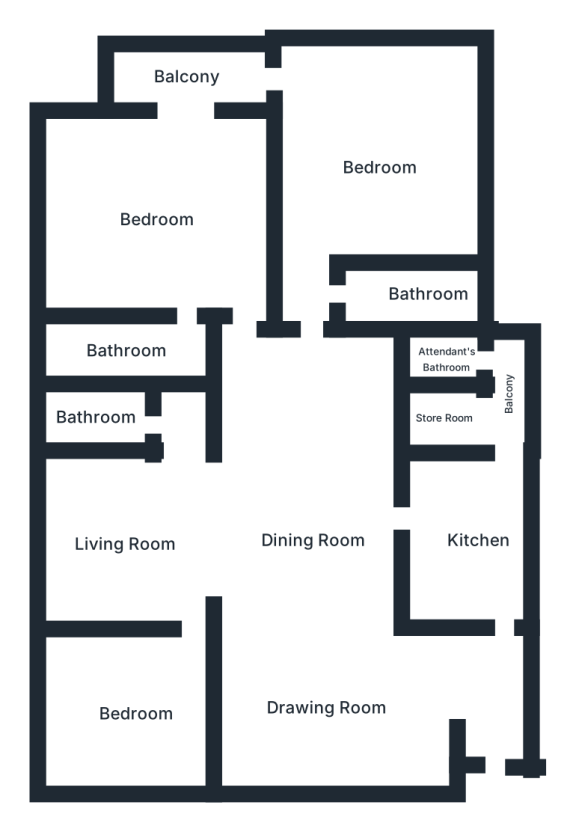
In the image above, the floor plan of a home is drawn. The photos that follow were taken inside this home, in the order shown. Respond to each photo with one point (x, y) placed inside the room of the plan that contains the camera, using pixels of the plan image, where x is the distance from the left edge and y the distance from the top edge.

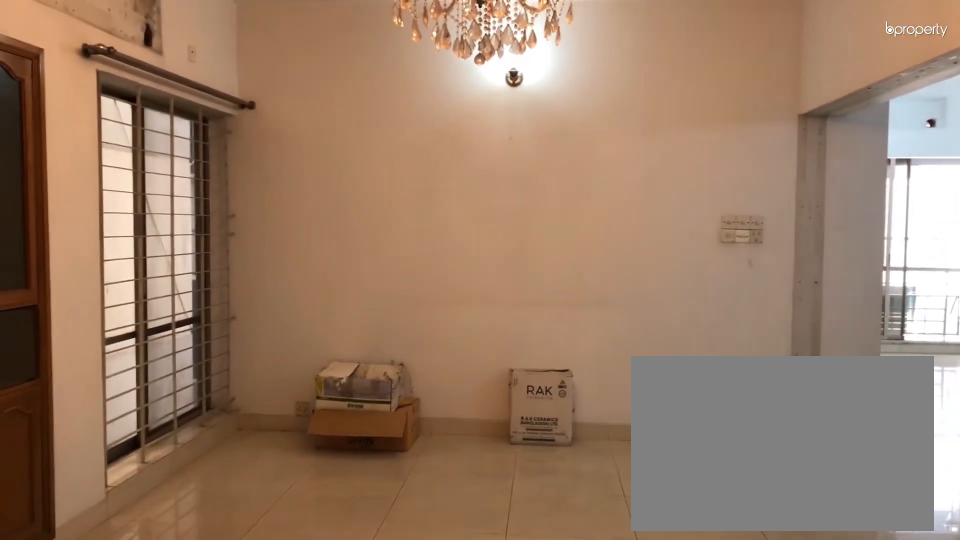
(327, 703)
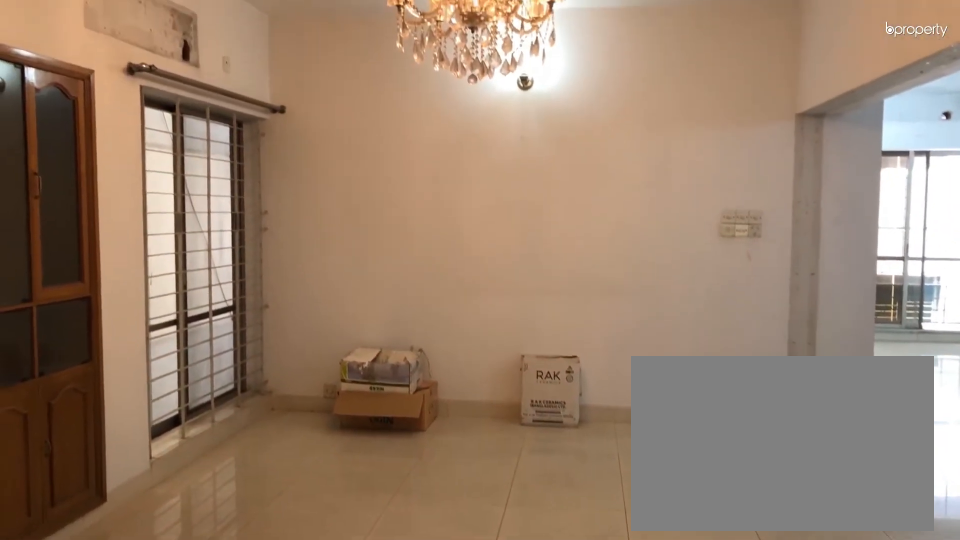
(327, 703)
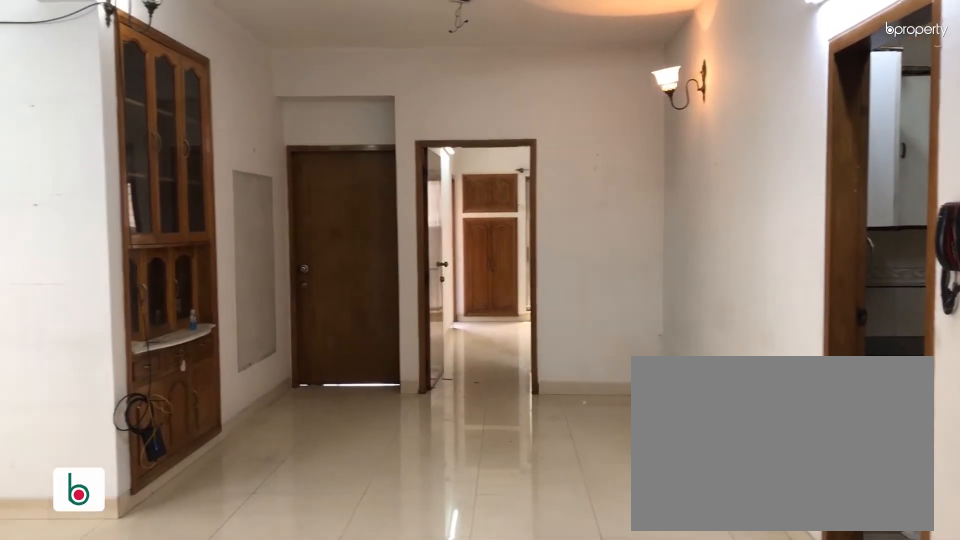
(318, 537)
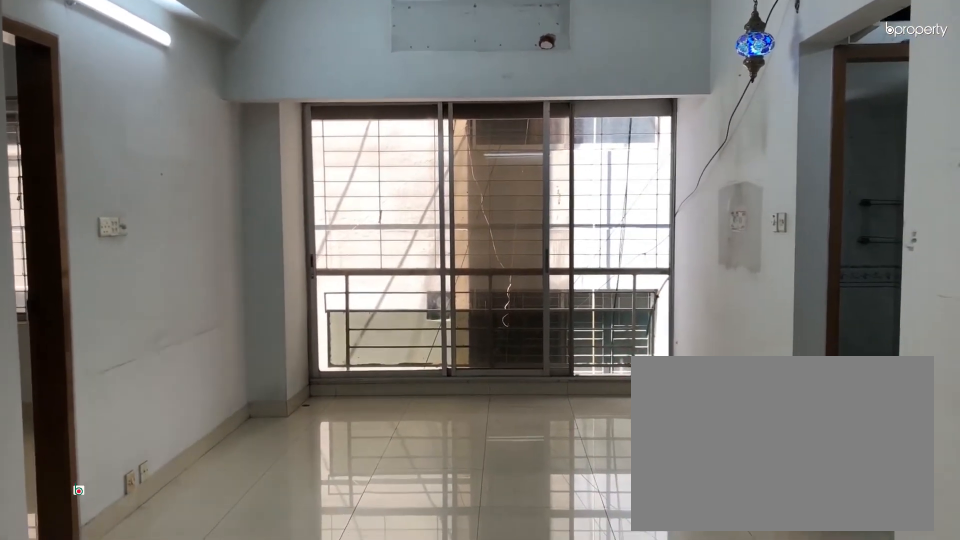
(118, 536)
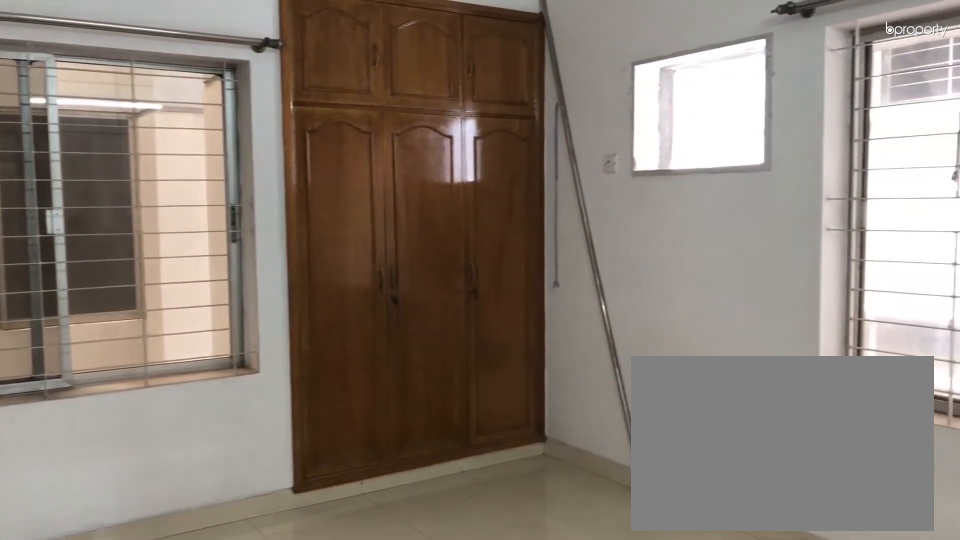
(137, 713)
